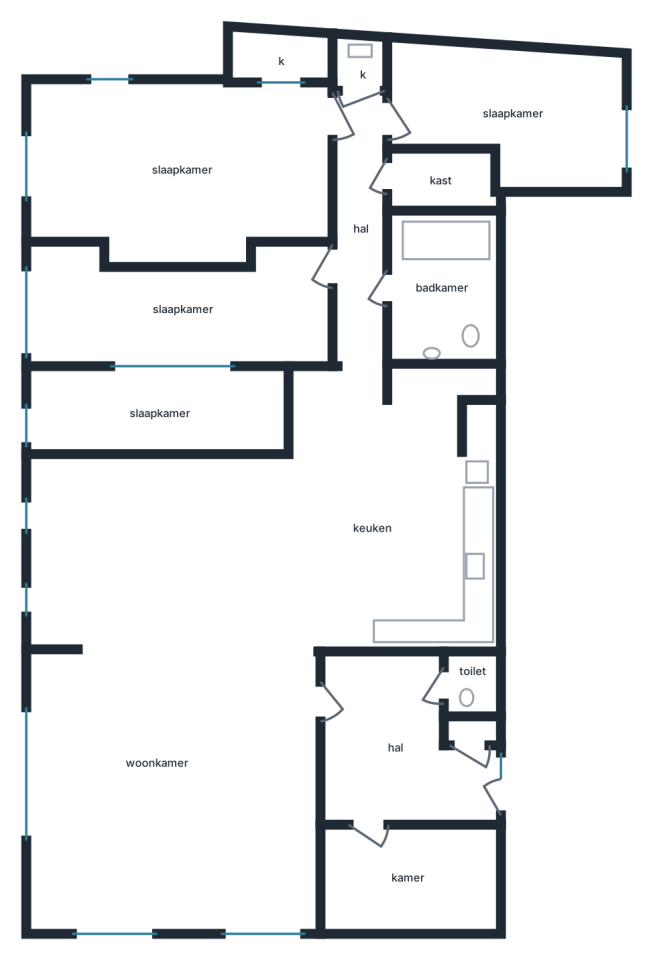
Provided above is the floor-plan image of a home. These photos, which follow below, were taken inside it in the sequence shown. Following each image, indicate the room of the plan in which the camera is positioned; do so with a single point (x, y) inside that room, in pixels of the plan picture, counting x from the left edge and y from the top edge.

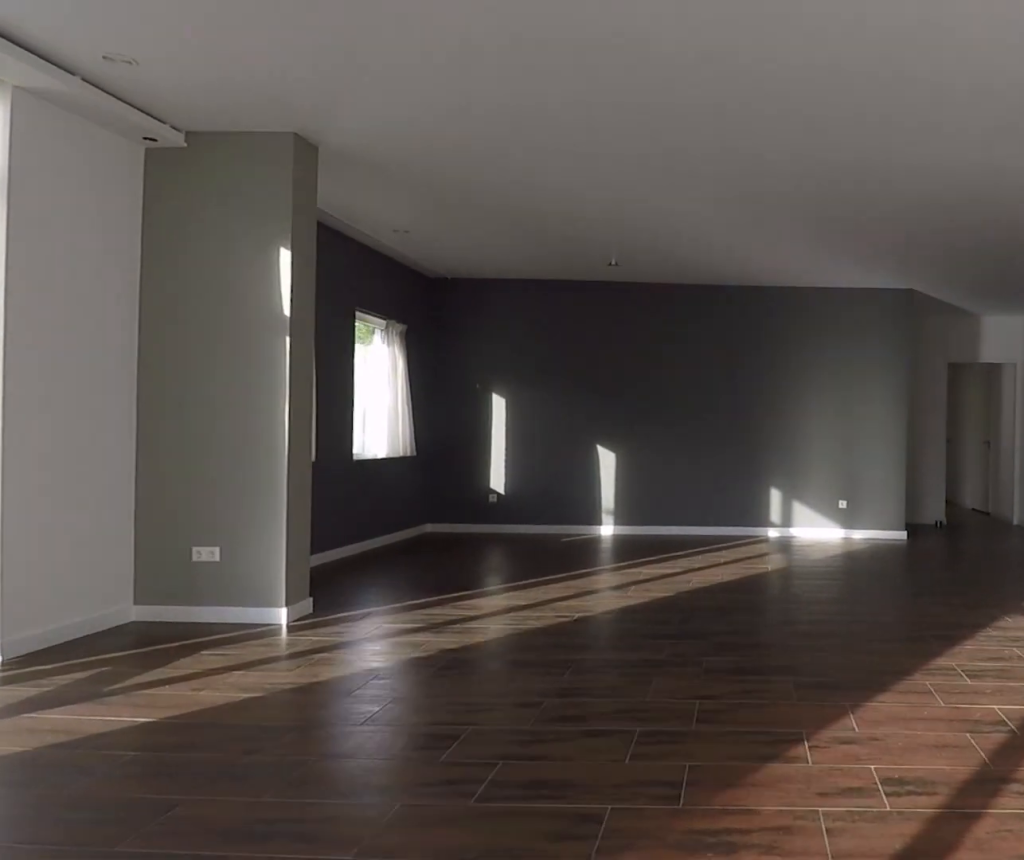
(171, 697)
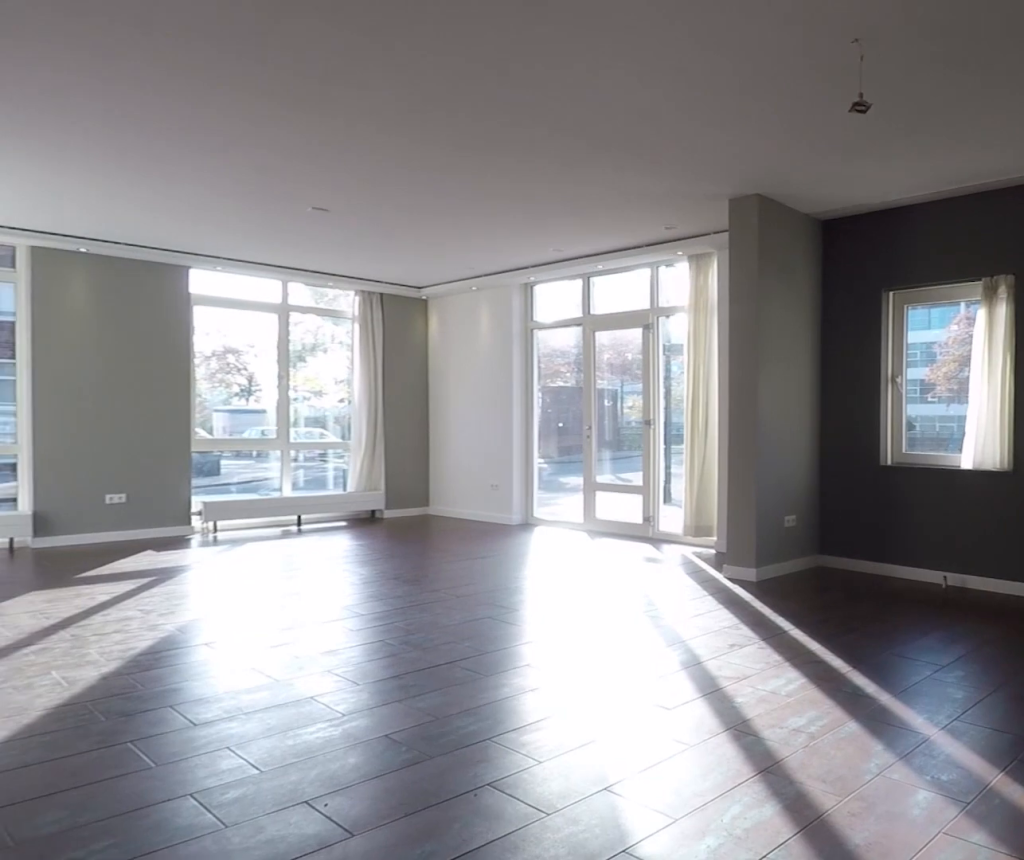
(171, 697)
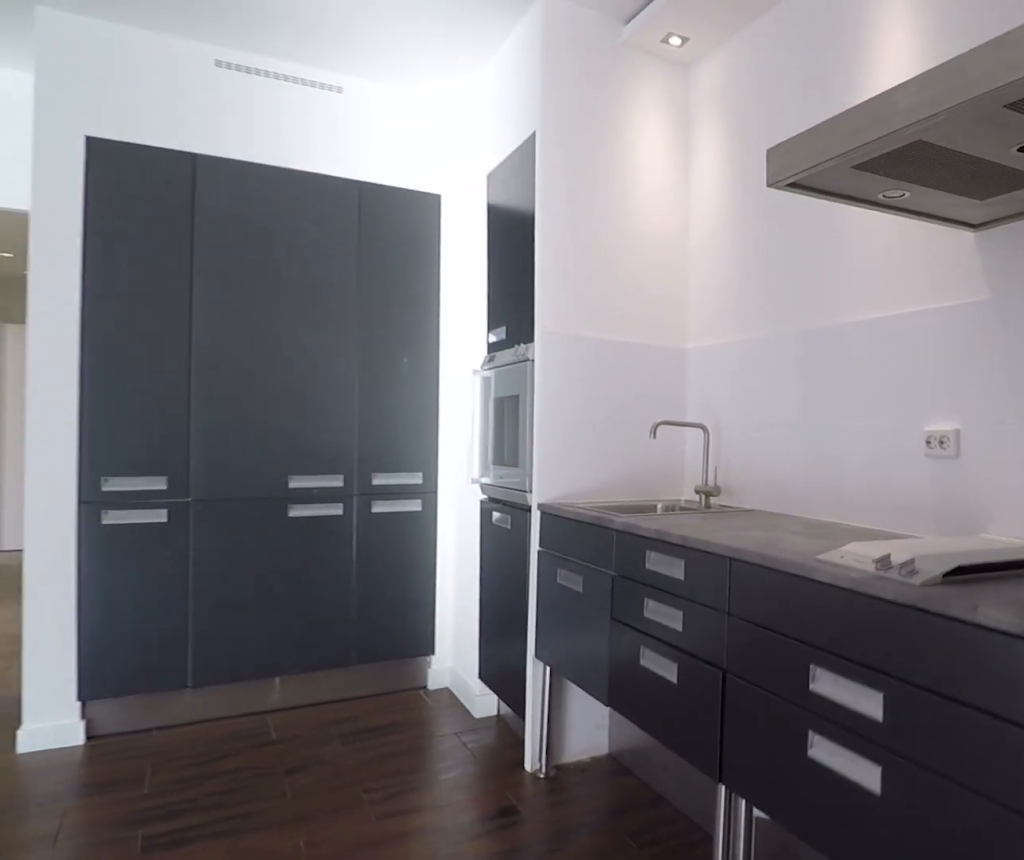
(394, 513)
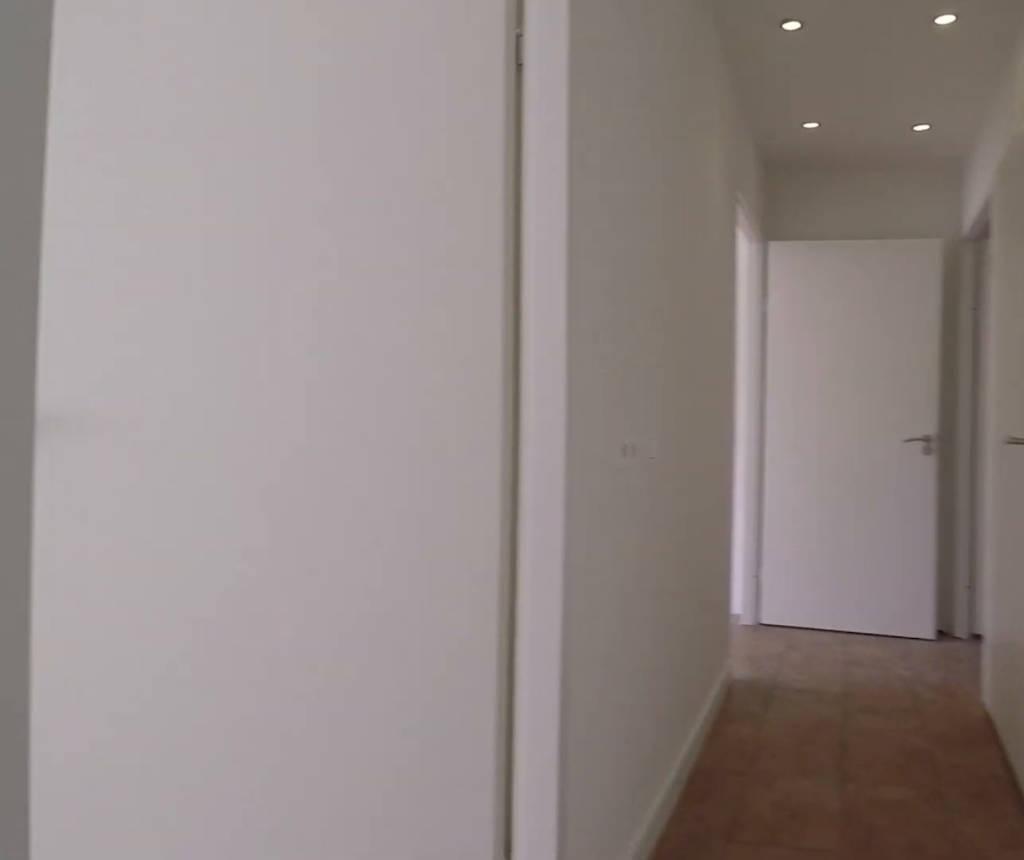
(360, 225)
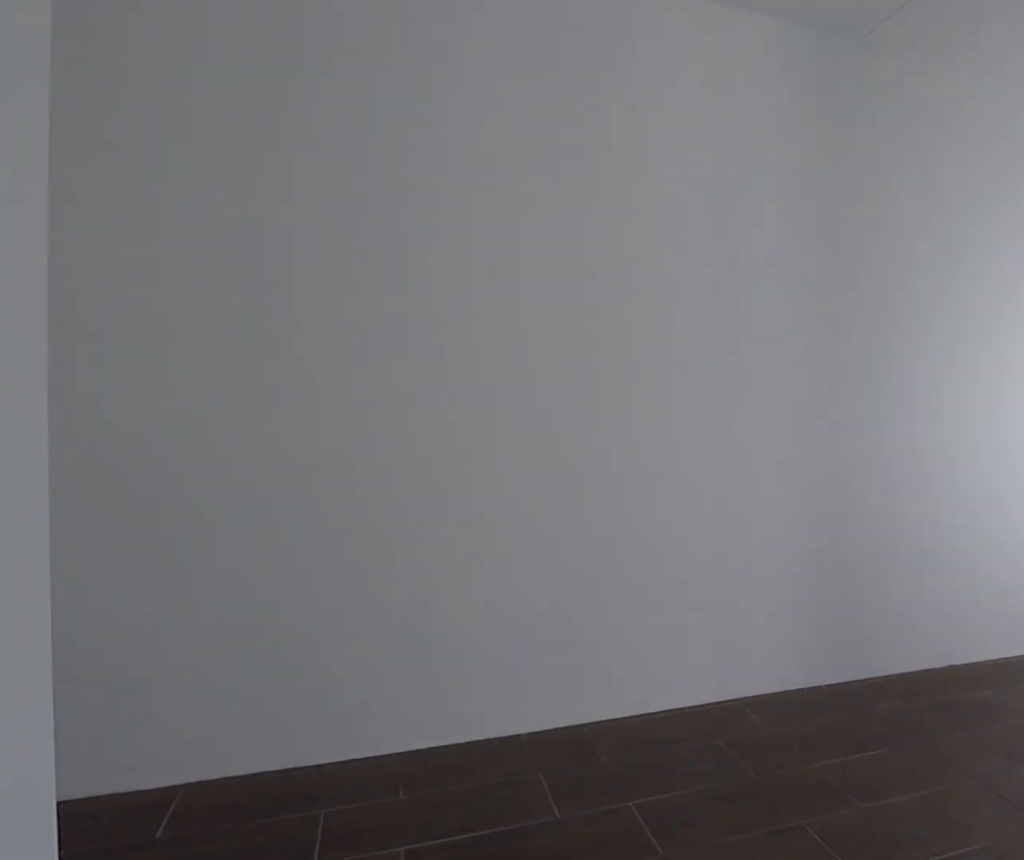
(183, 308)
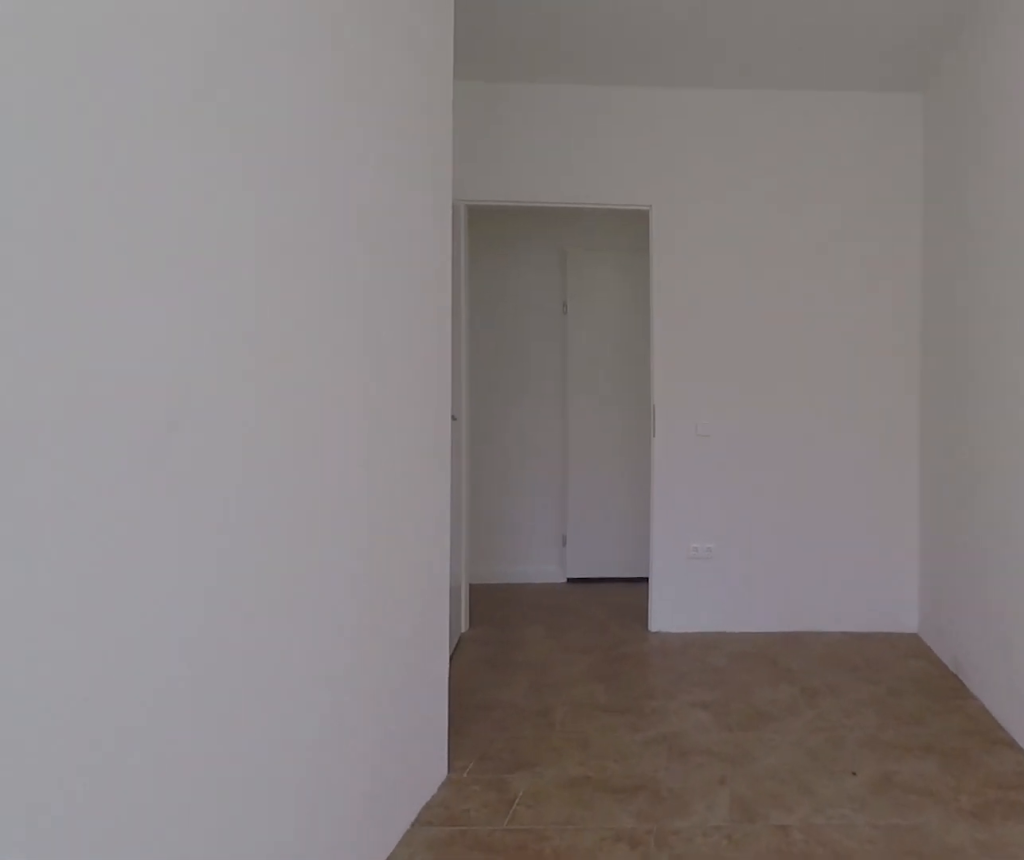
(183, 308)
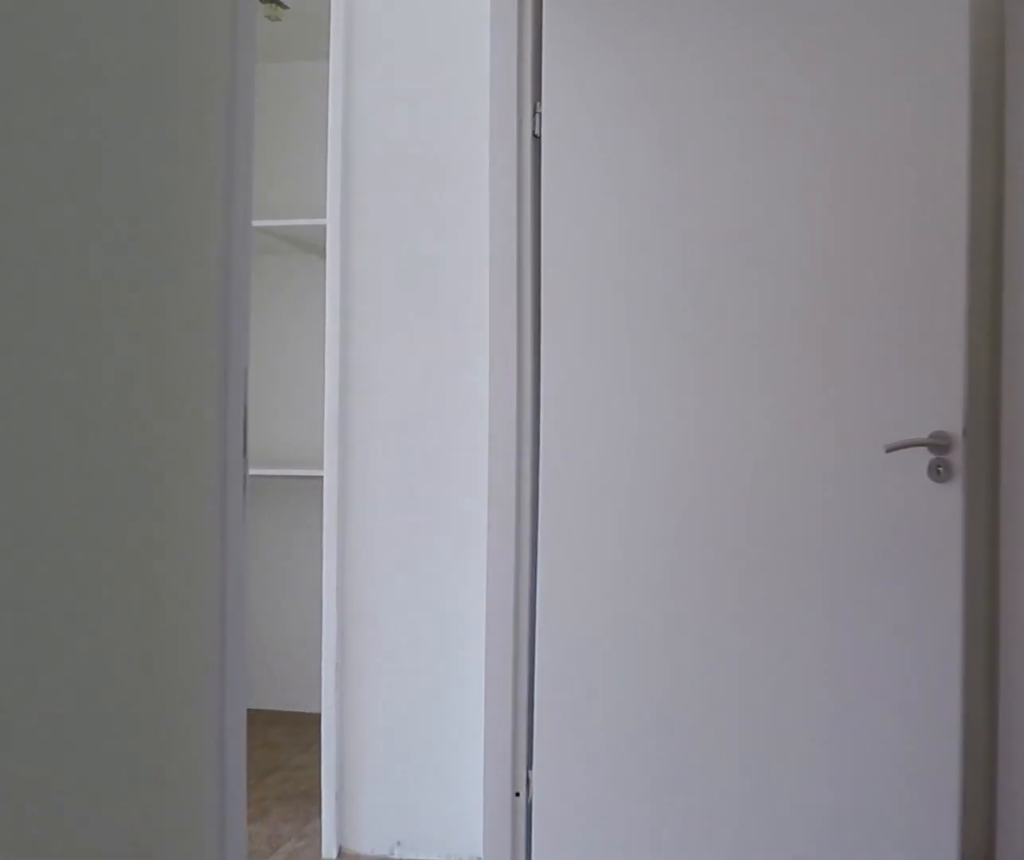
(360, 225)
